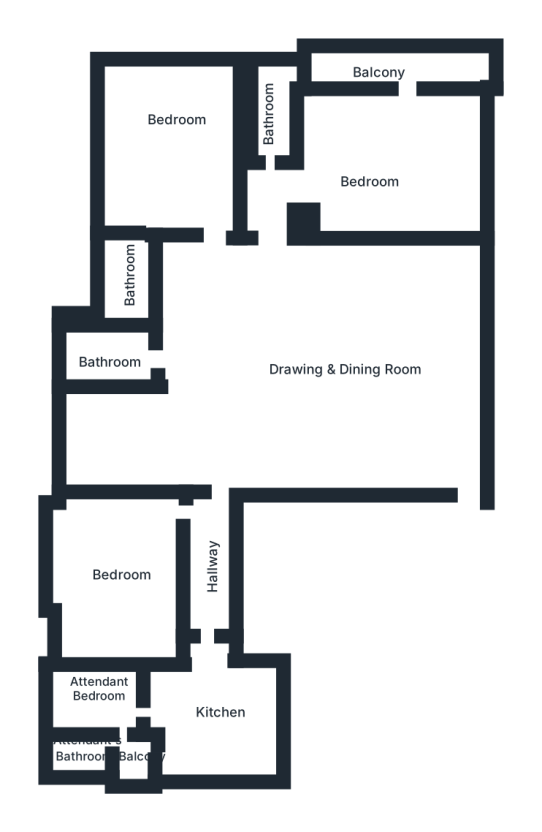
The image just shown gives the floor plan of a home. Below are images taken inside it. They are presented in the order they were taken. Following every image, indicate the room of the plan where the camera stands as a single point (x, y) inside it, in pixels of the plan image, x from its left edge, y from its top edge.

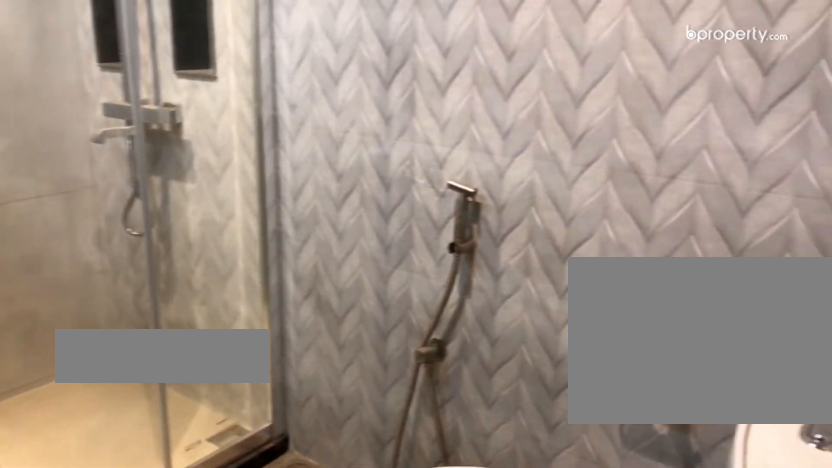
(113, 349)
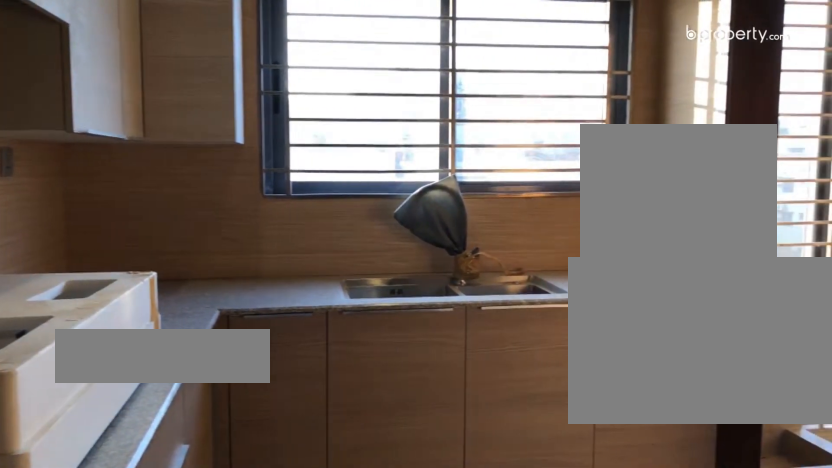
(211, 663)
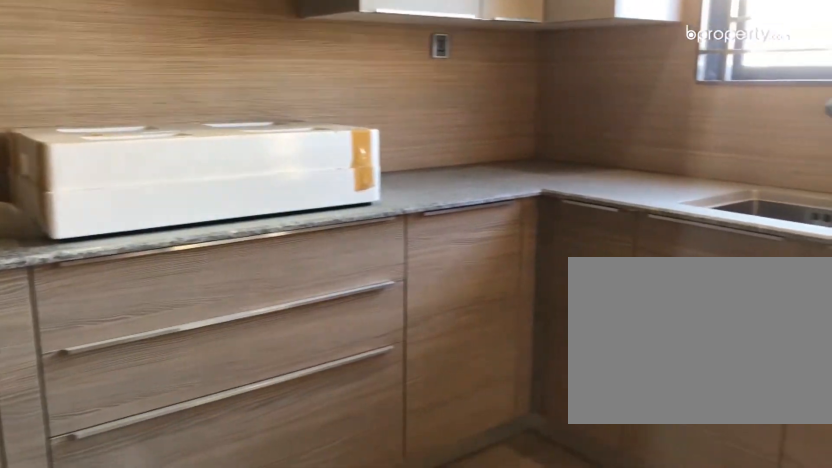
(211, 710)
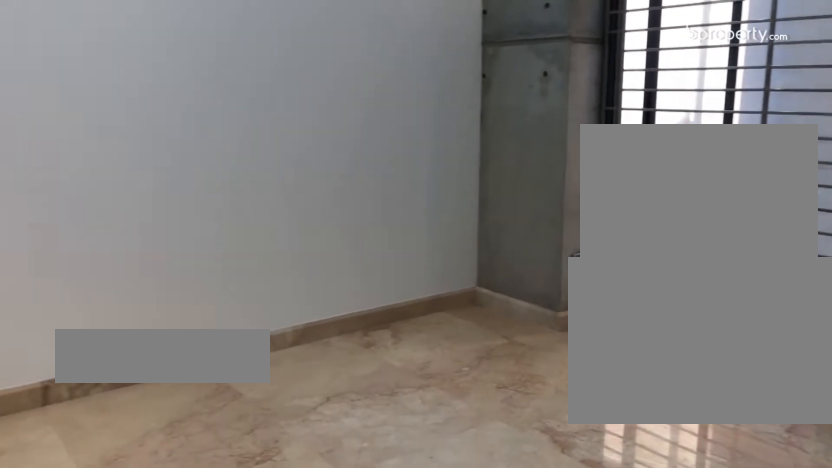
(115, 578)
